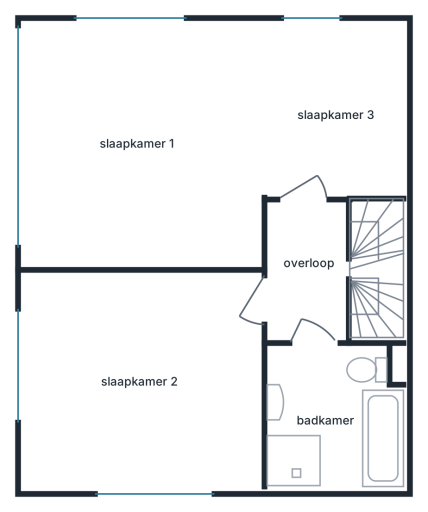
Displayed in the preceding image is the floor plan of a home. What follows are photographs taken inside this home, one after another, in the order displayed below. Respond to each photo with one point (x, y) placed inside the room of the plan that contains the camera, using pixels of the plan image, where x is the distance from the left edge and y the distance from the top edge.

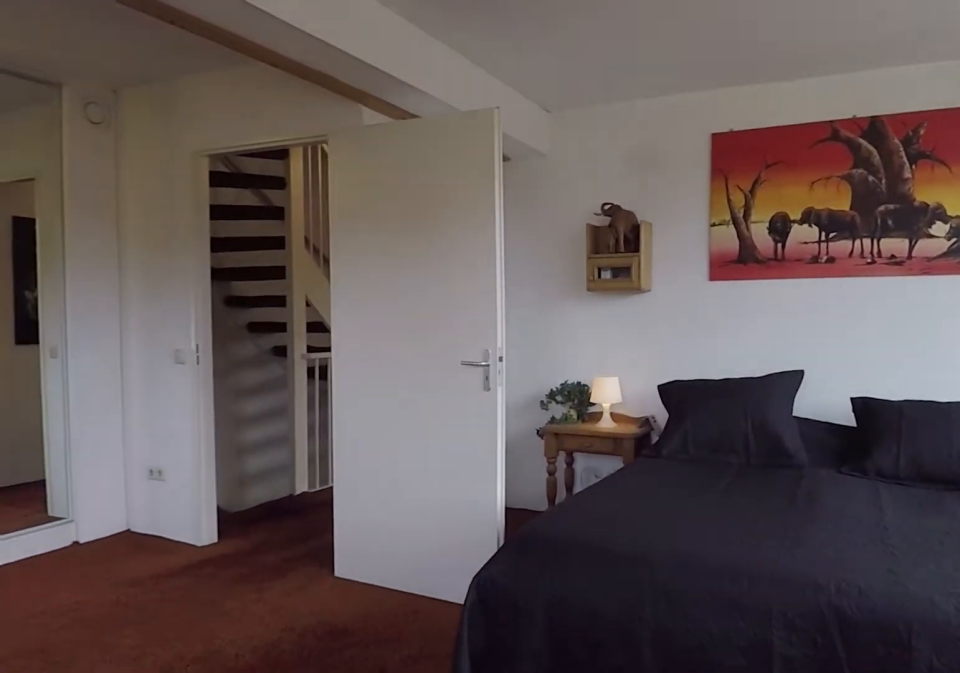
(310, 111)
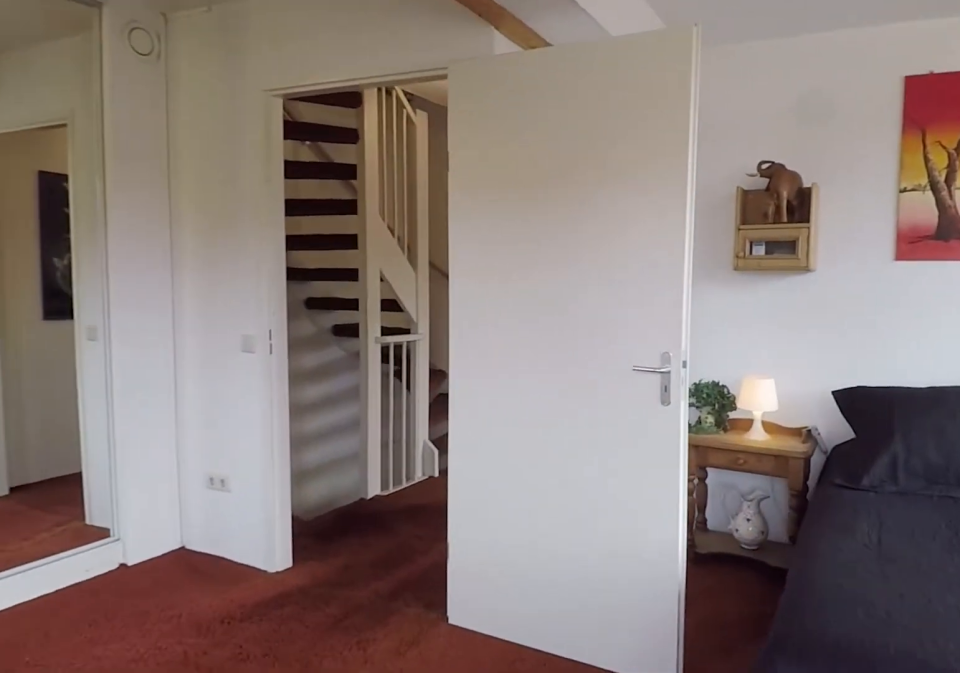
(310, 111)
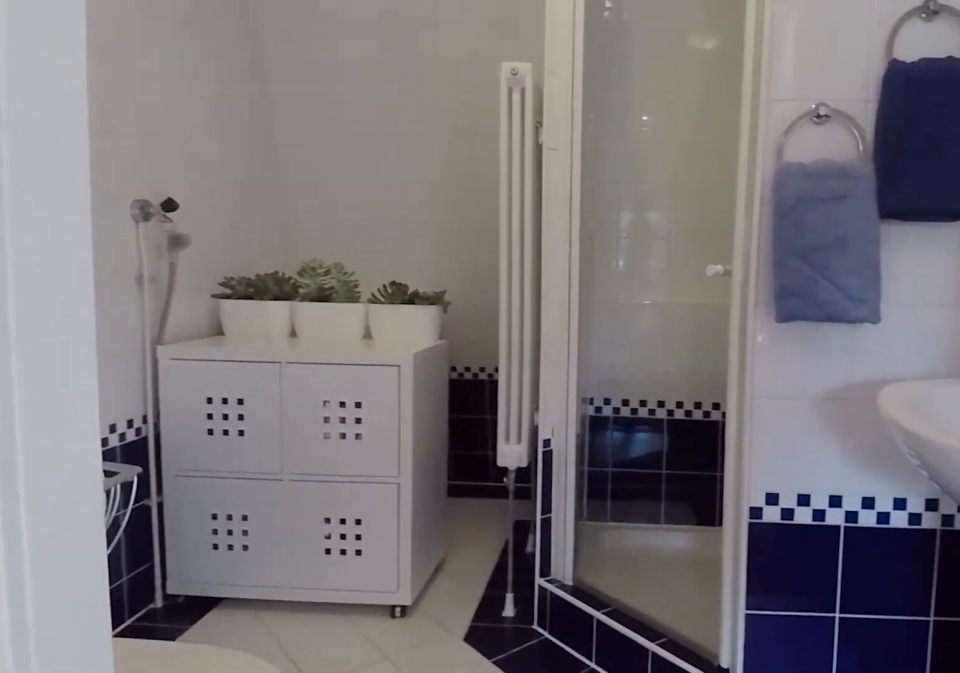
(333, 418)
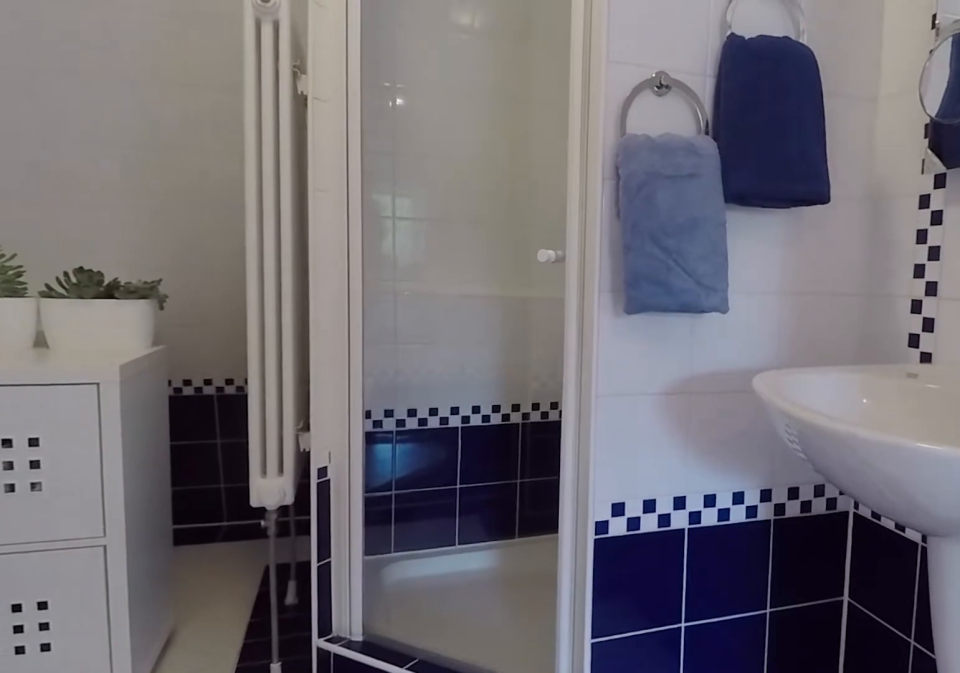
(333, 418)
